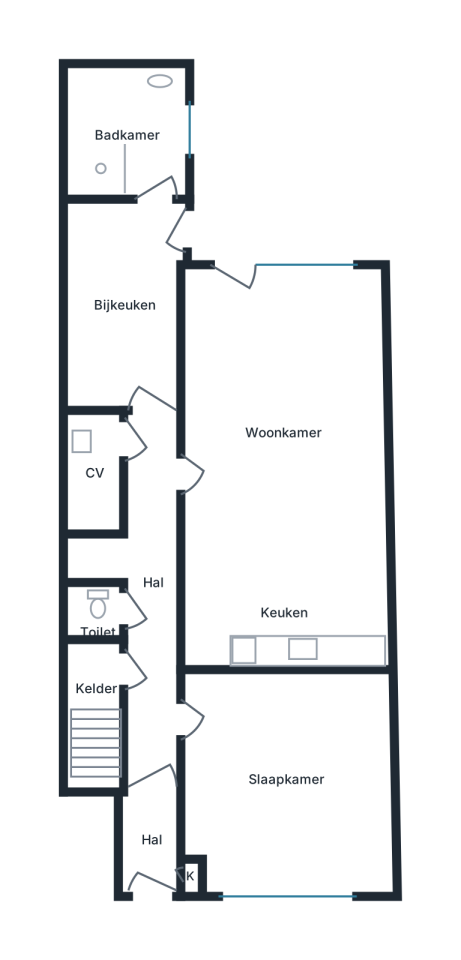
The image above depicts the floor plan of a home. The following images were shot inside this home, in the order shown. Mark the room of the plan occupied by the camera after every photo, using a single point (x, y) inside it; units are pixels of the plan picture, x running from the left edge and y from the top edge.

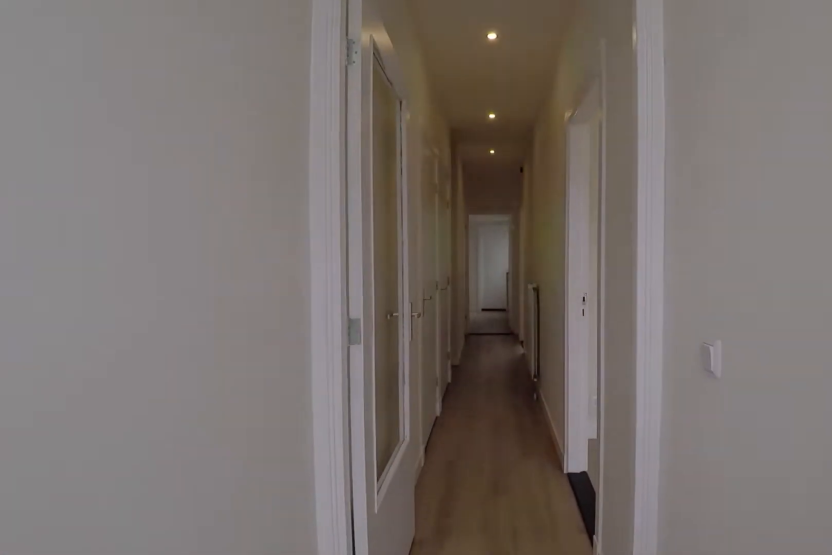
(151, 837)
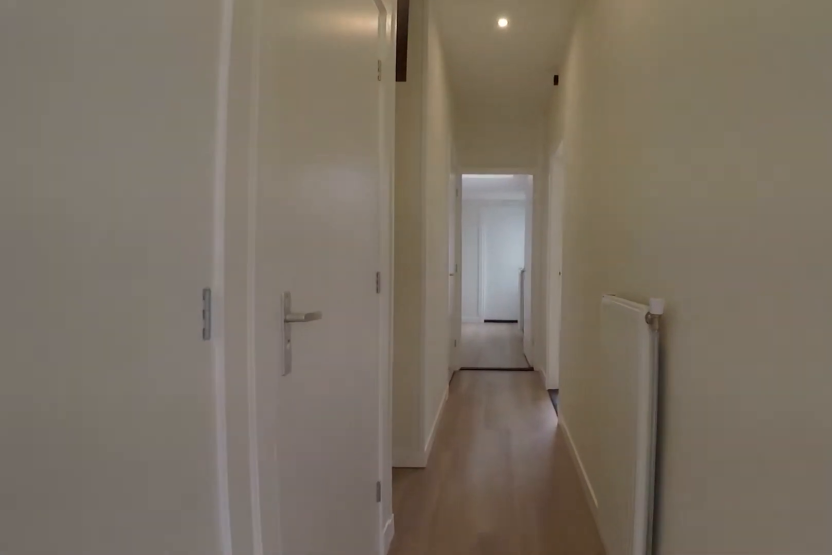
(146, 595)
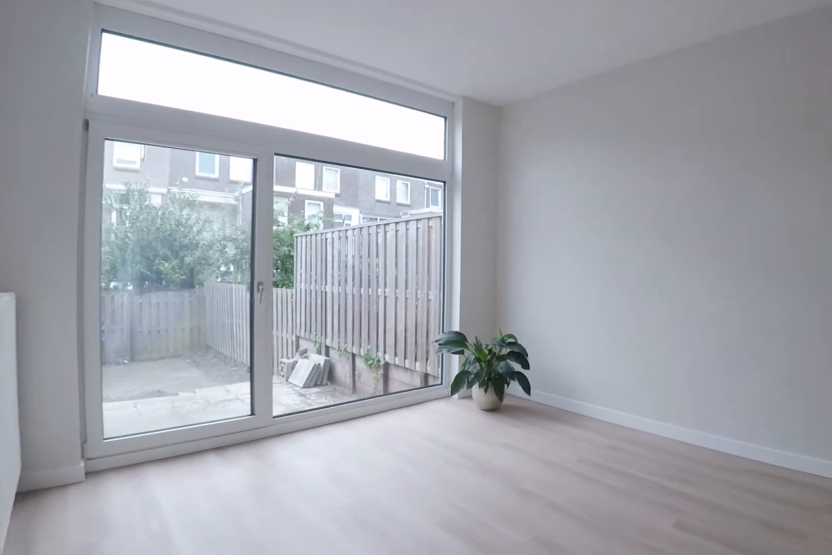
(282, 469)
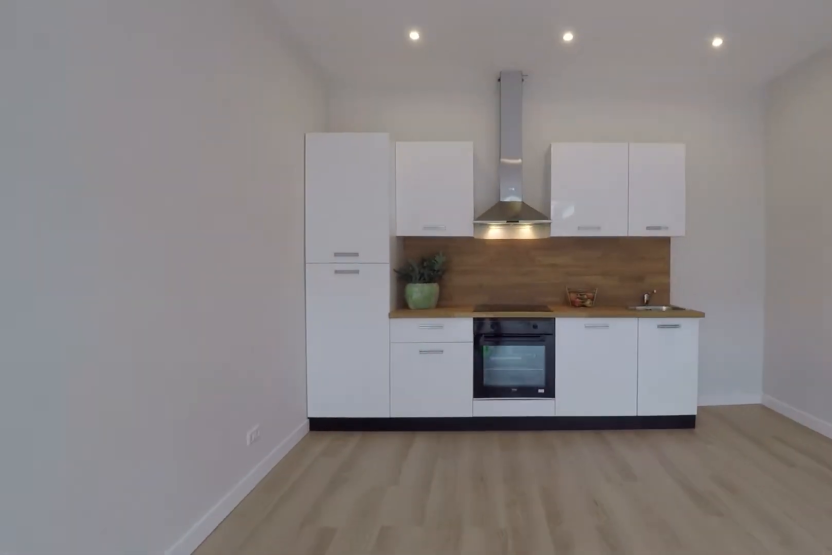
(282, 469)
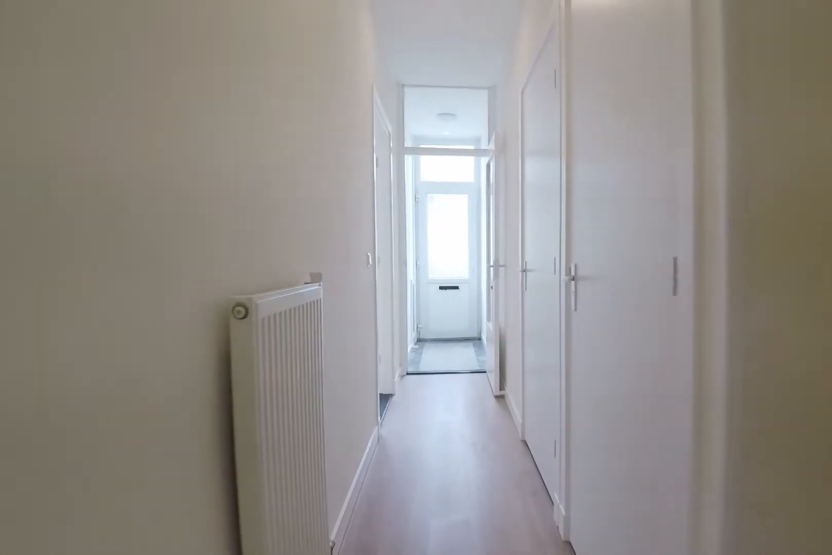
(146, 595)
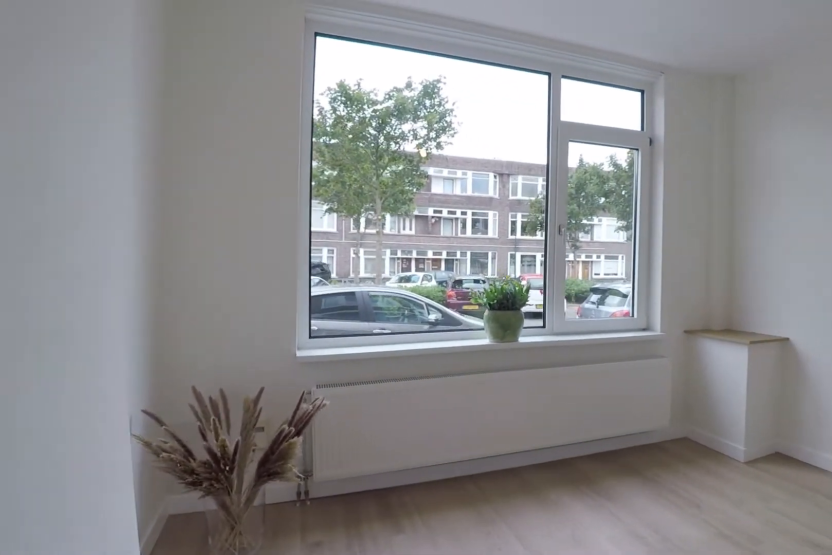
(286, 780)
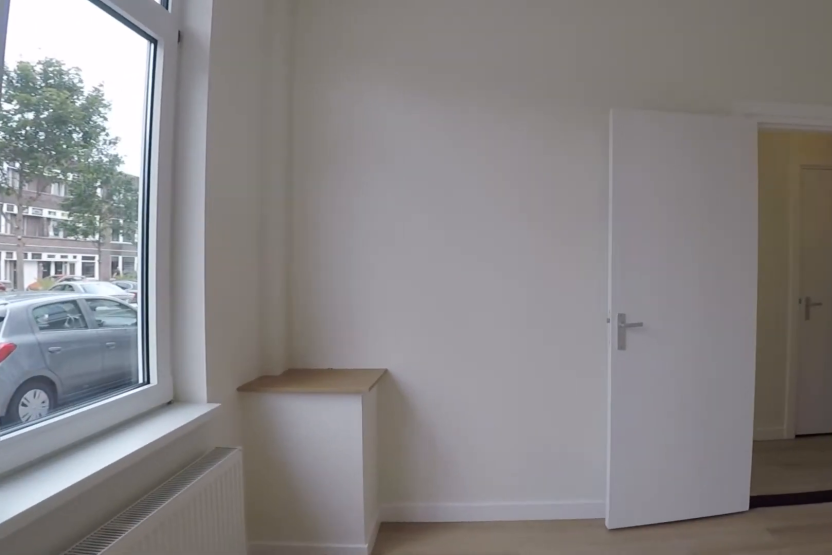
(286, 780)
